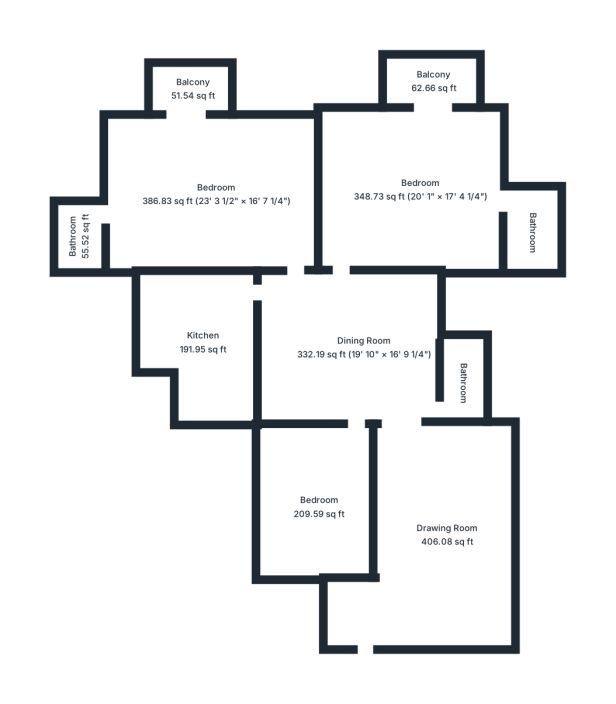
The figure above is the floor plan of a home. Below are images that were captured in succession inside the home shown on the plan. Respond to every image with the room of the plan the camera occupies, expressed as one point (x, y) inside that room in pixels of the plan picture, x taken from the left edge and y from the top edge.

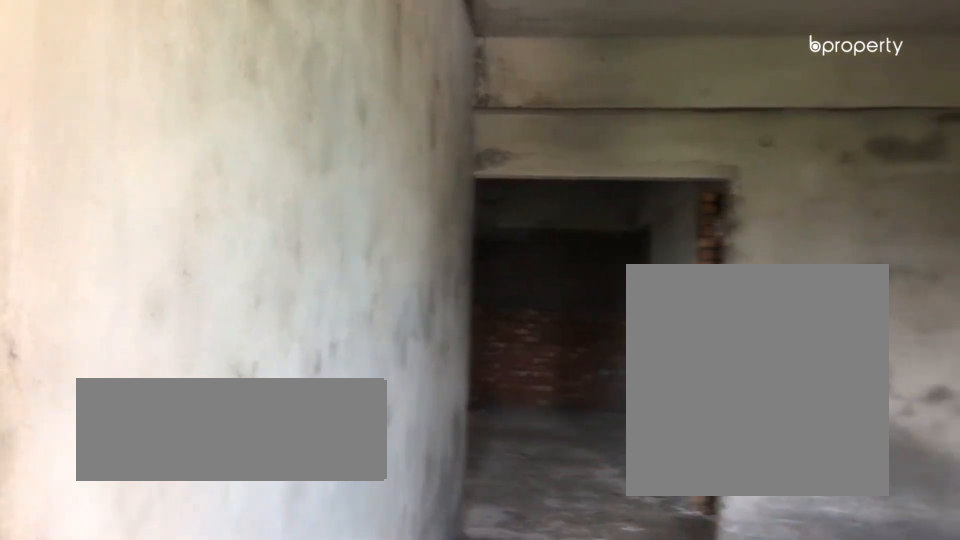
(444, 541)
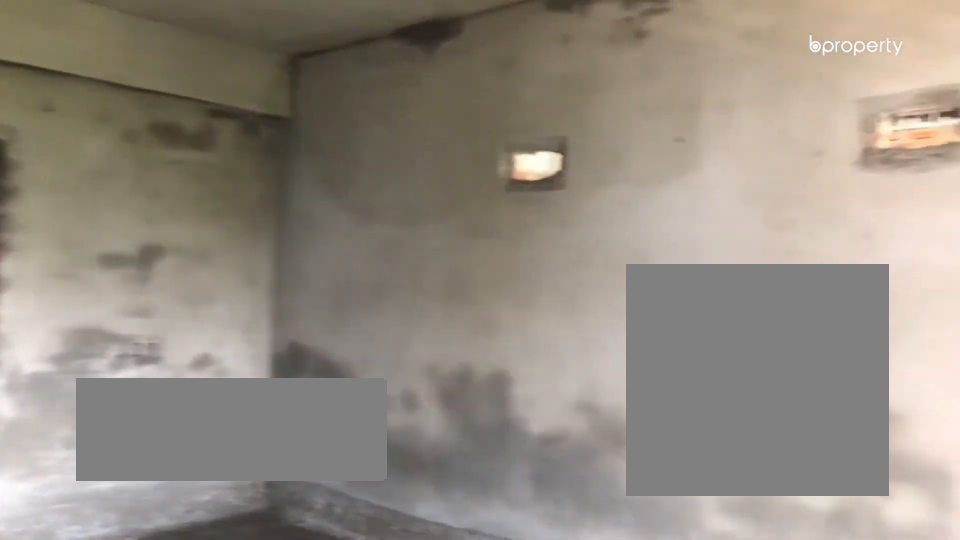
(444, 541)
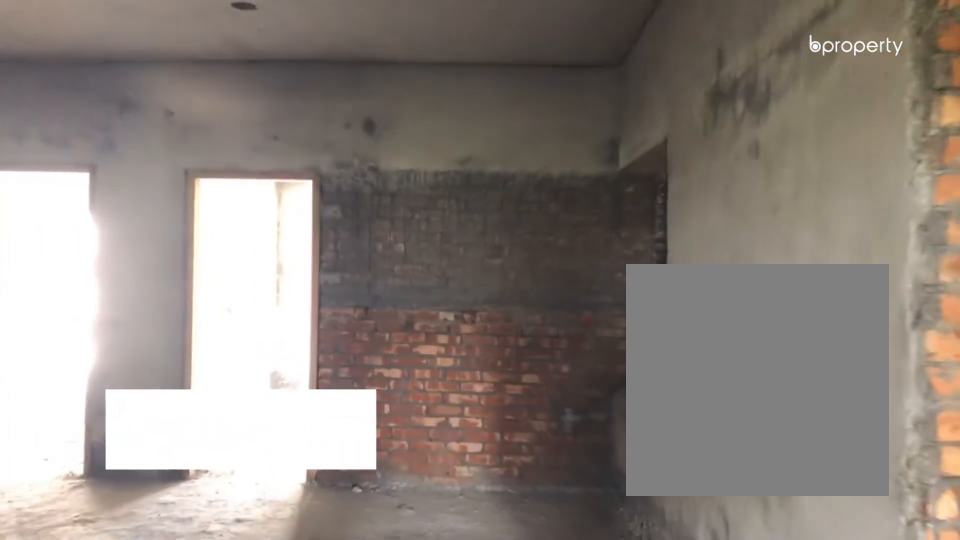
(364, 351)
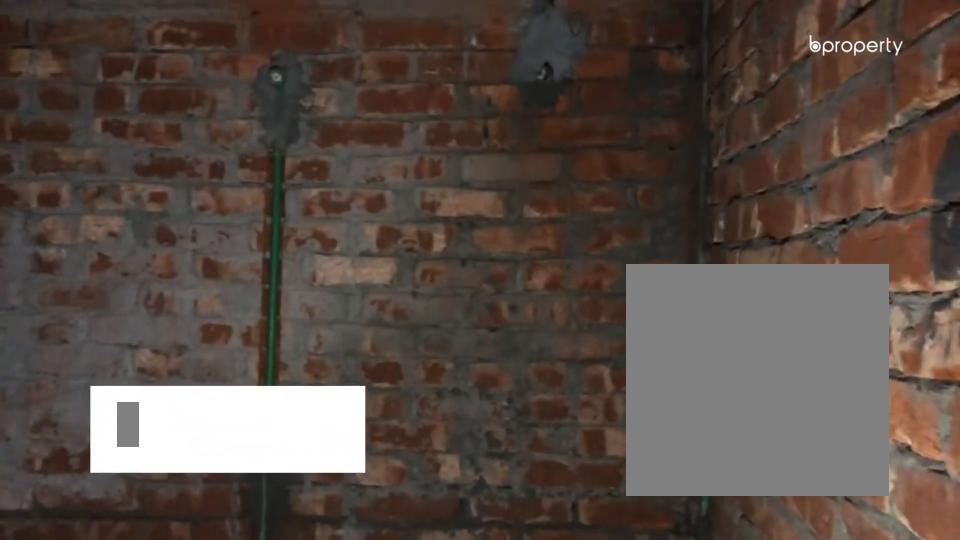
(464, 382)
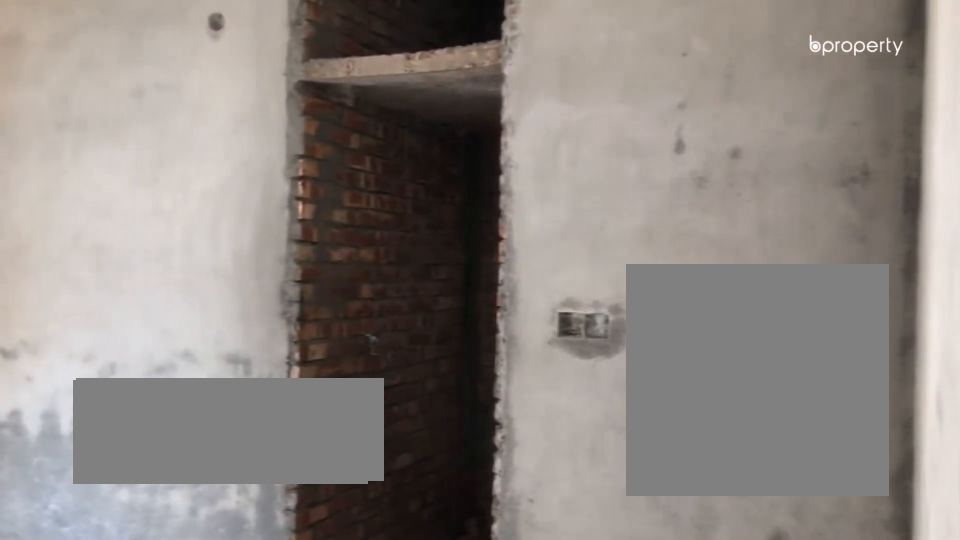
(426, 192)
